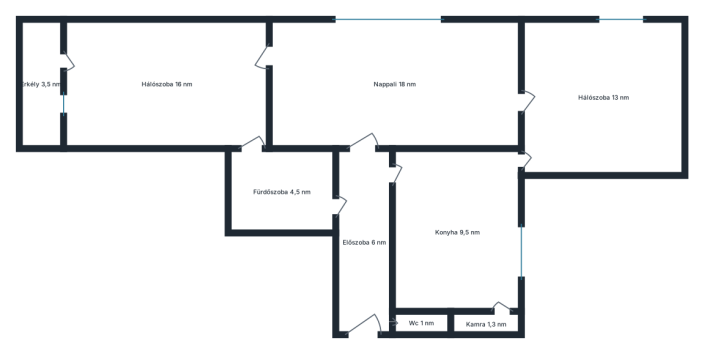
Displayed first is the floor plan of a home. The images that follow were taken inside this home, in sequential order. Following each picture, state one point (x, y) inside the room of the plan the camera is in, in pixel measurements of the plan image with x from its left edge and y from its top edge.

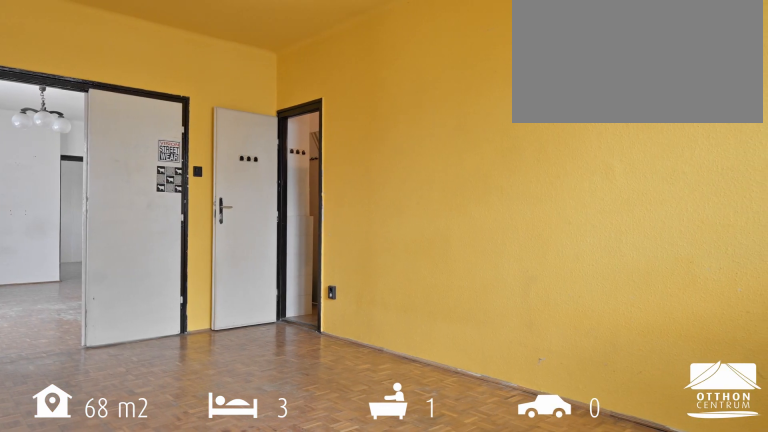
(172, 89)
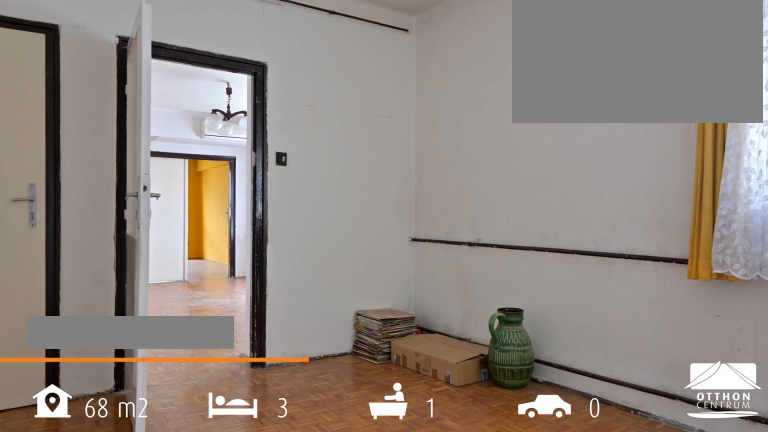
(607, 99)
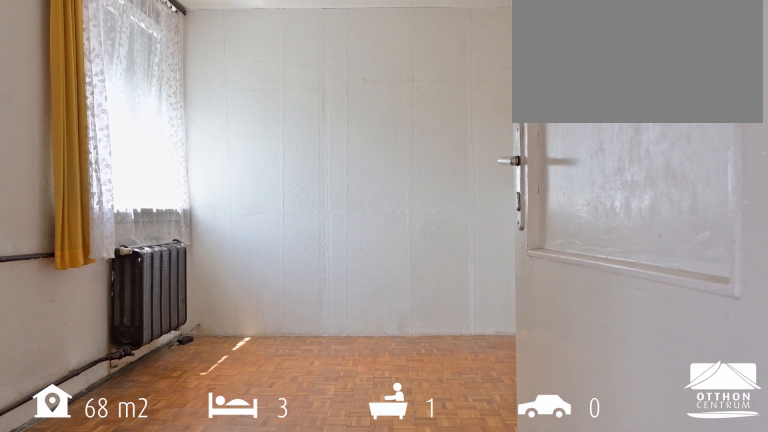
(607, 99)
